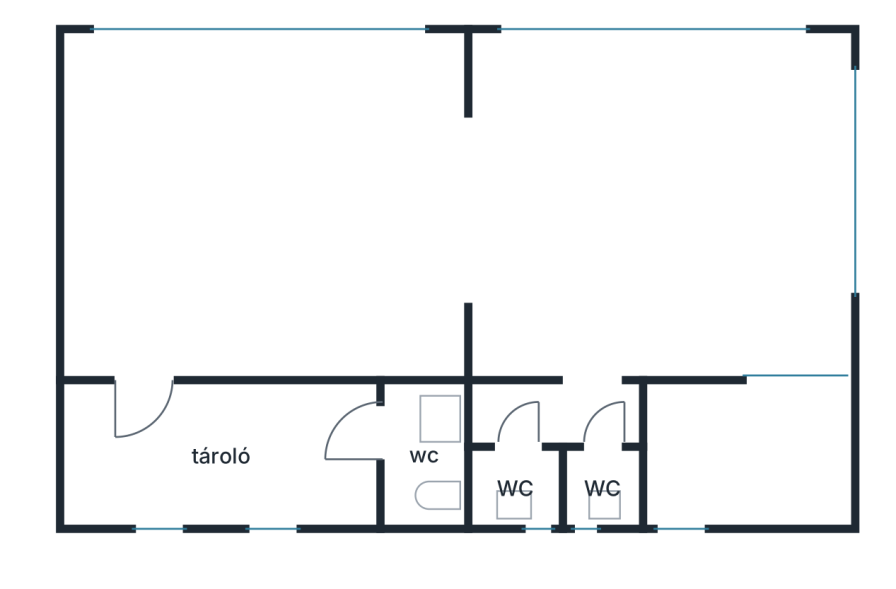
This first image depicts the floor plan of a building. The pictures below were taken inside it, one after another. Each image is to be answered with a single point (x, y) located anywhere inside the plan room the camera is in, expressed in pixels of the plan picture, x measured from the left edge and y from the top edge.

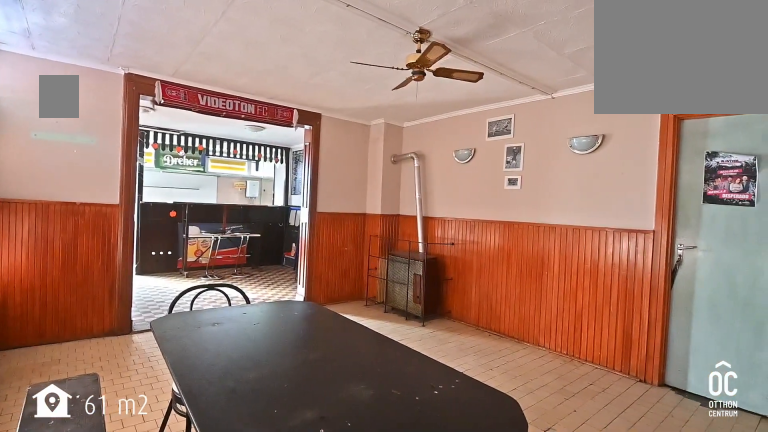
(270, 201)
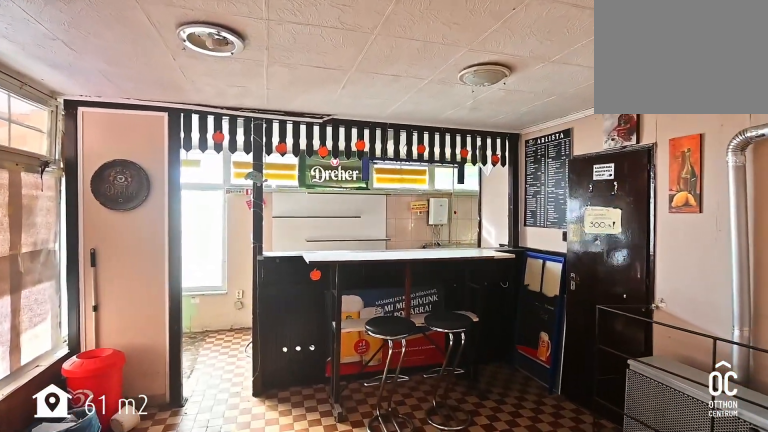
(750, 214)
